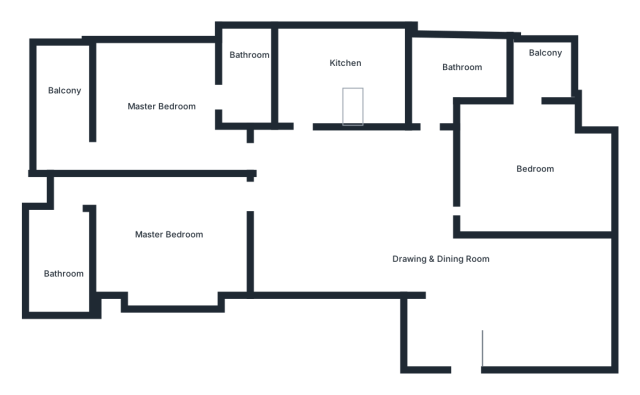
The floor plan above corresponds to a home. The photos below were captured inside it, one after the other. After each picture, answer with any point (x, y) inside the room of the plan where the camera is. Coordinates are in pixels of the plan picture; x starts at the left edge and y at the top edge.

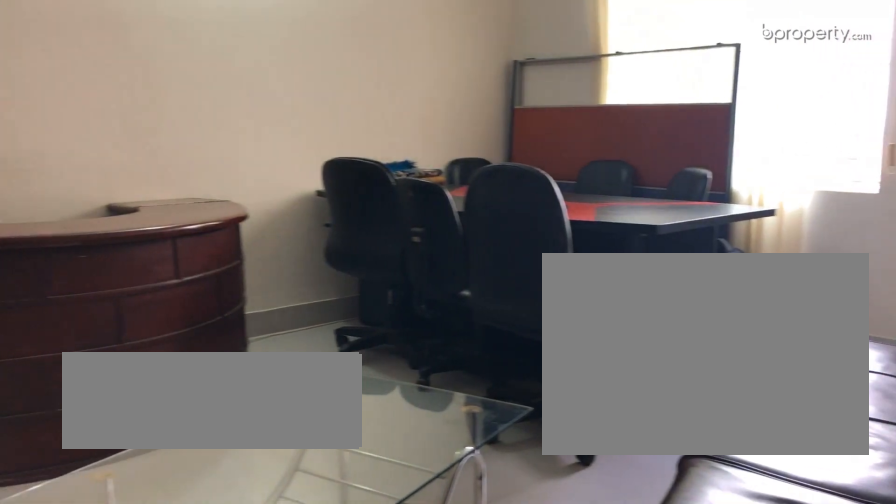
(462, 295)
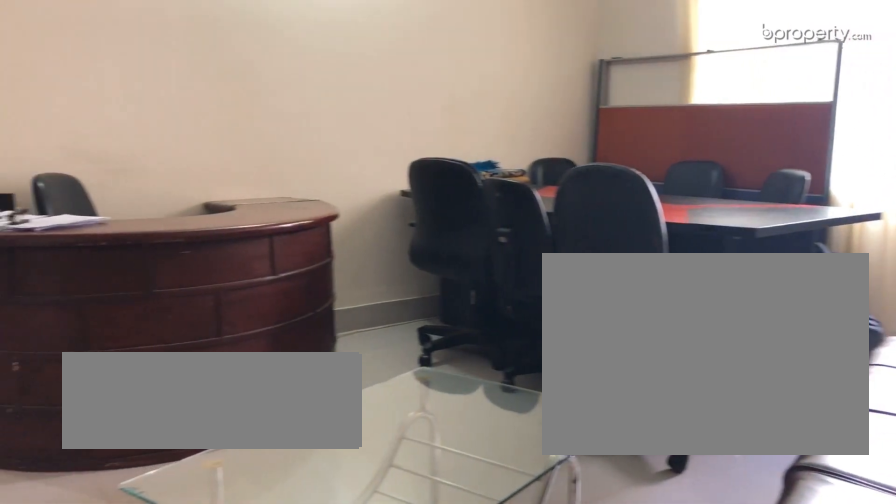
(462, 295)
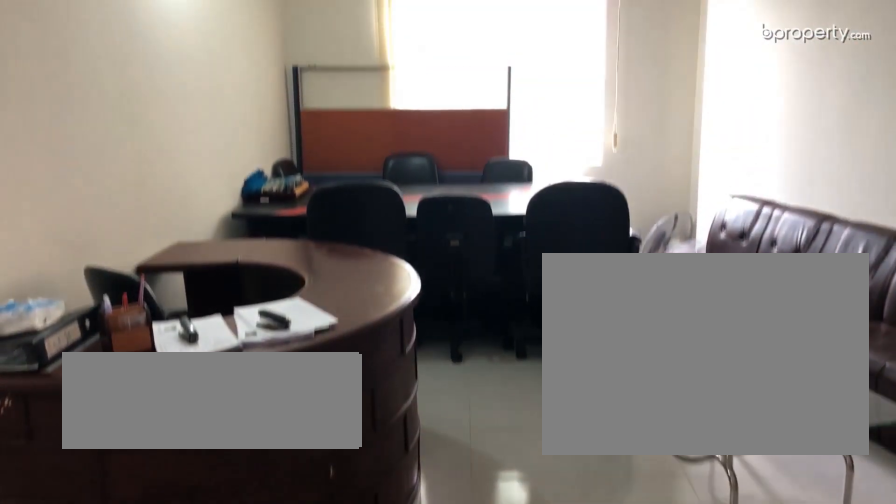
(380, 216)
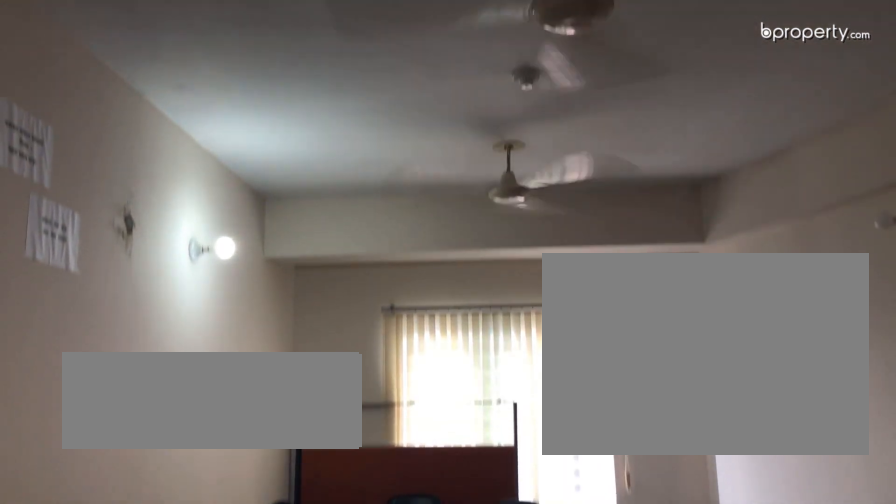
(380, 216)
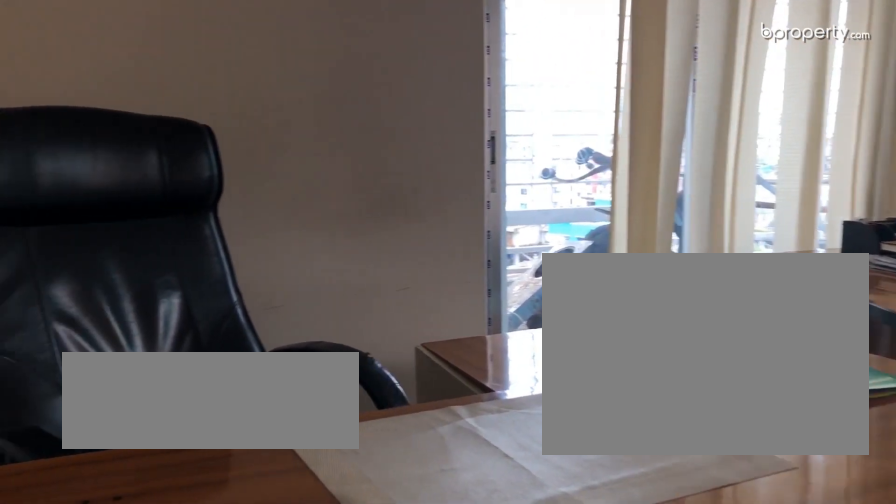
(529, 175)
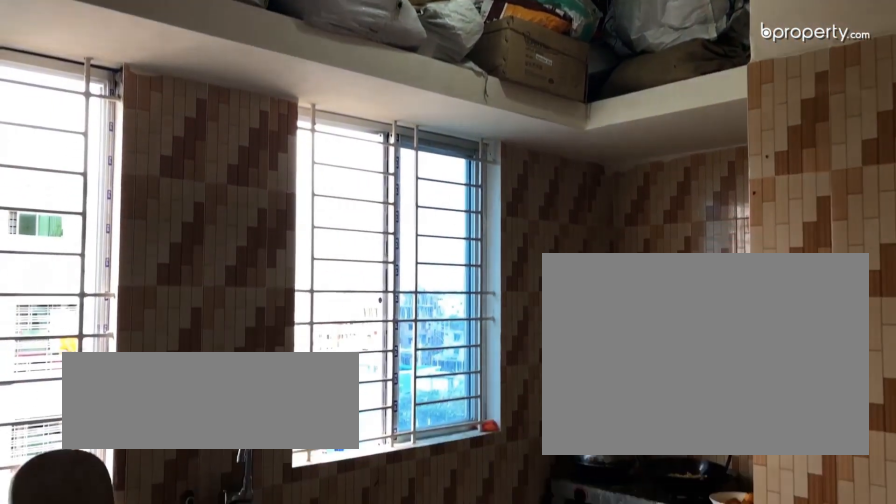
(322, 68)
